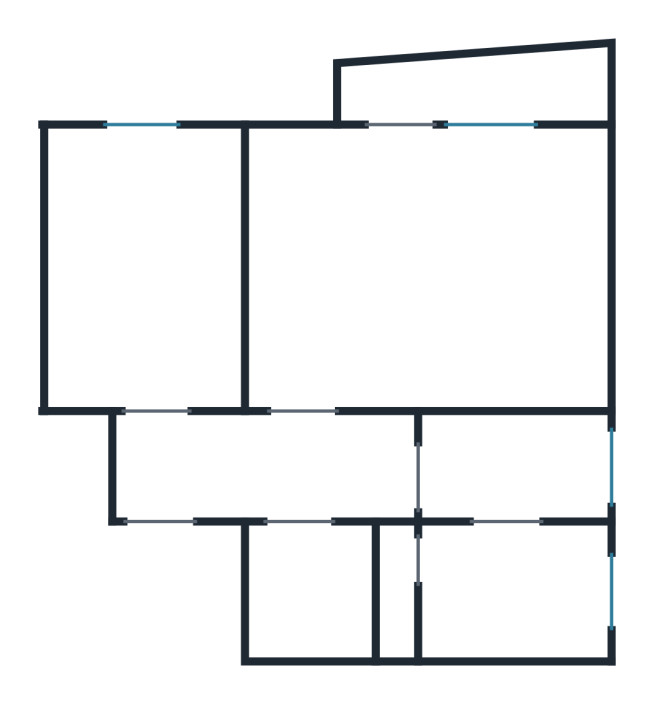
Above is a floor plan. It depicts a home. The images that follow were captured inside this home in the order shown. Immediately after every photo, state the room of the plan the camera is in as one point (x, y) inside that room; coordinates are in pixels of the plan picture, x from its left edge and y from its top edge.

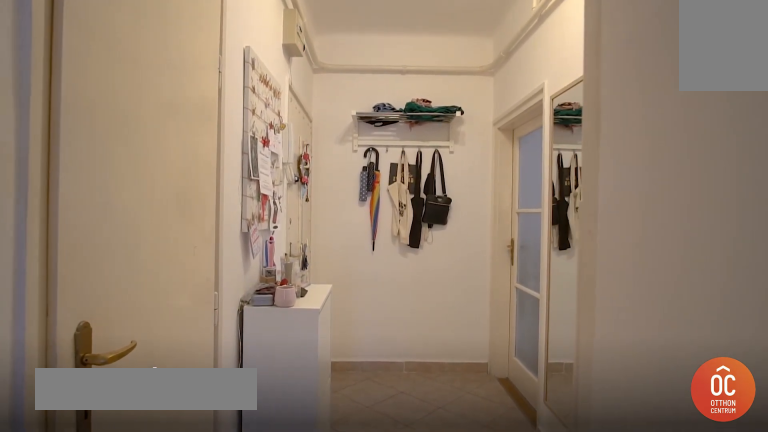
(325, 468)
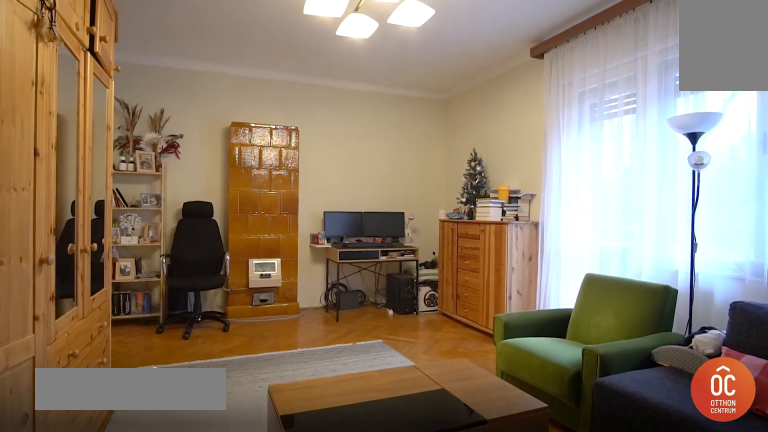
(418, 276)
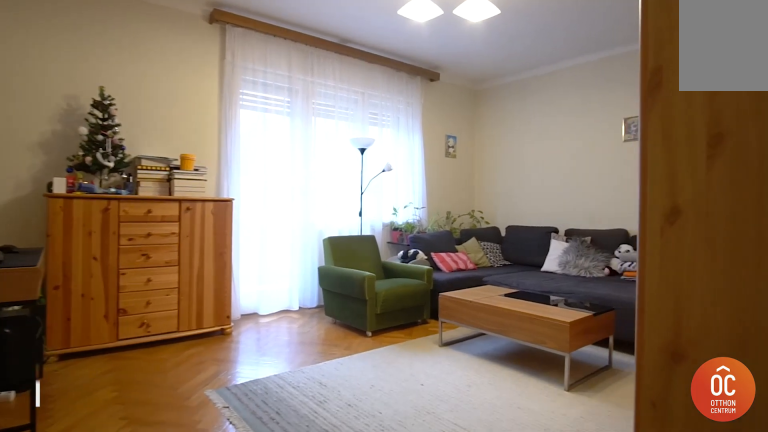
(418, 276)
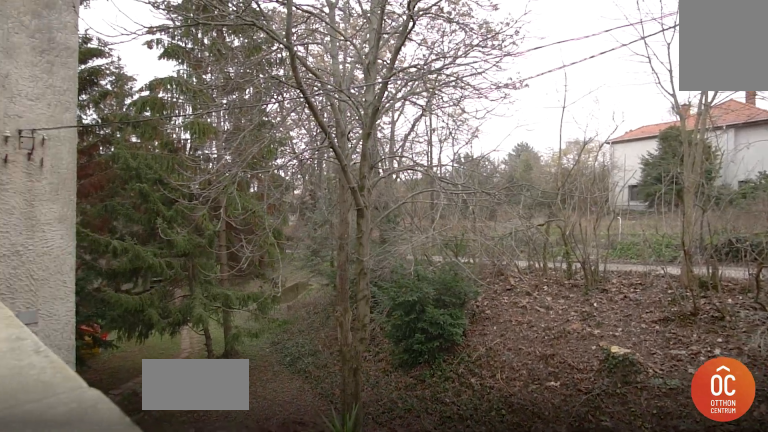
(486, 88)
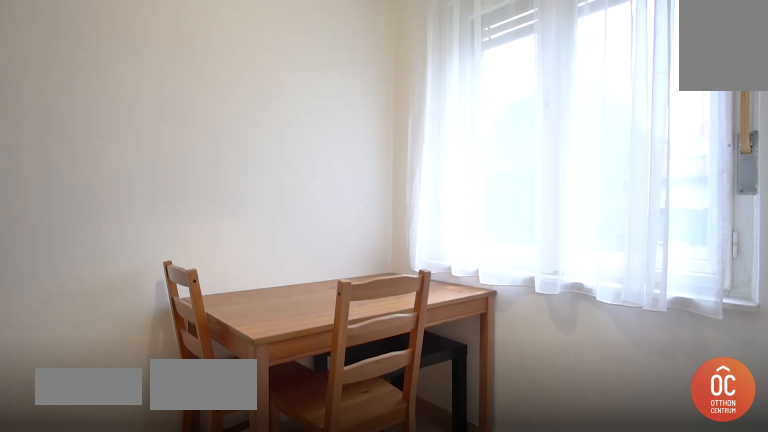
(481, 467)
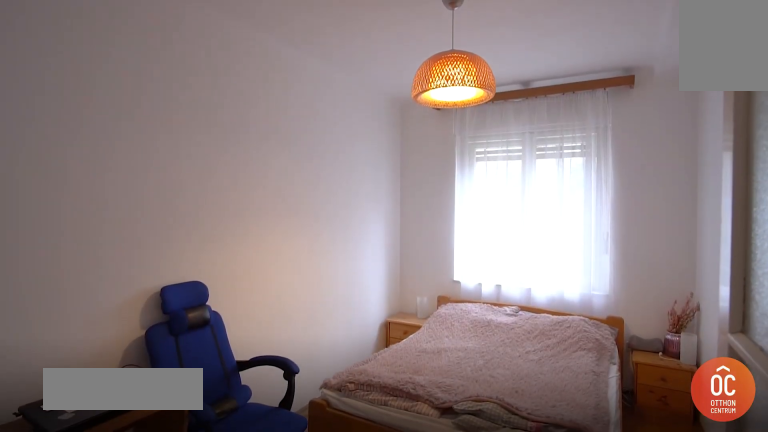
(142, 274)
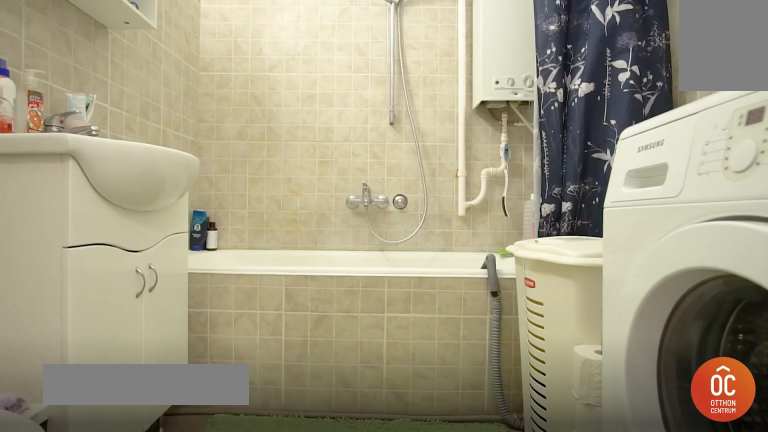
(319, 592)
